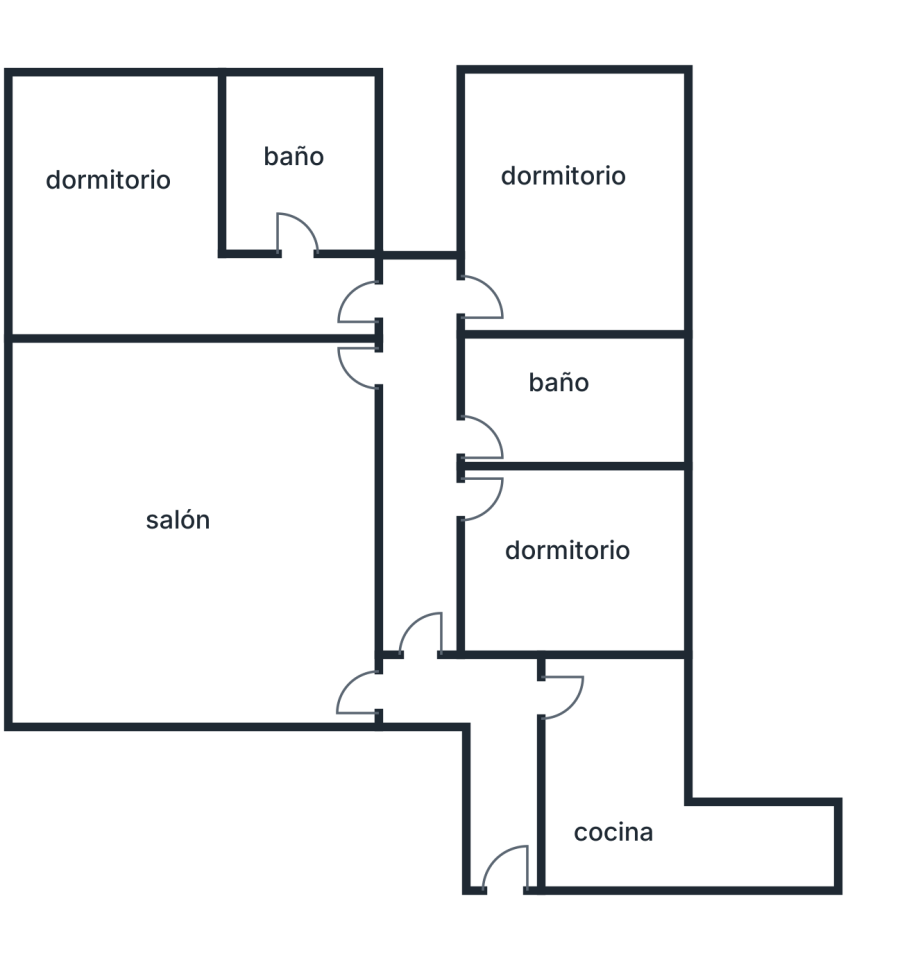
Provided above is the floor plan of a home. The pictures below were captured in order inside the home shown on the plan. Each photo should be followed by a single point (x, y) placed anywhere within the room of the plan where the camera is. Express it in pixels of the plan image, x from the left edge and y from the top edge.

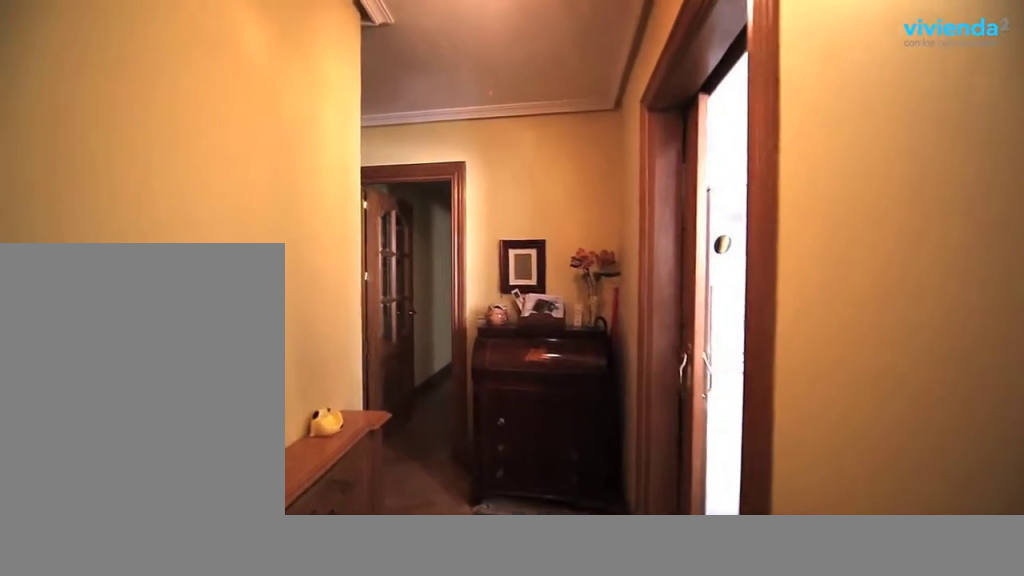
(477, 745)
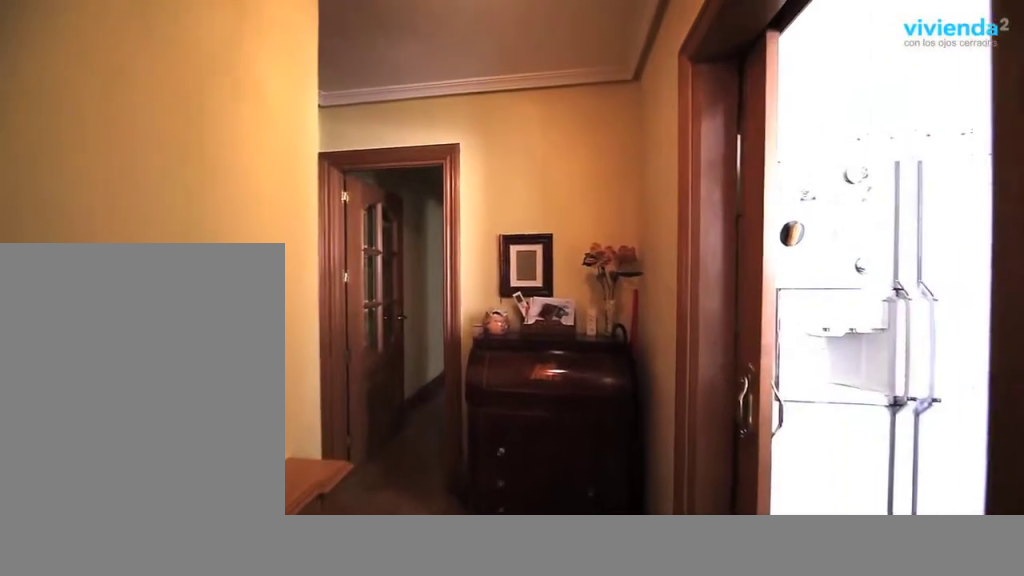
(494, 713)
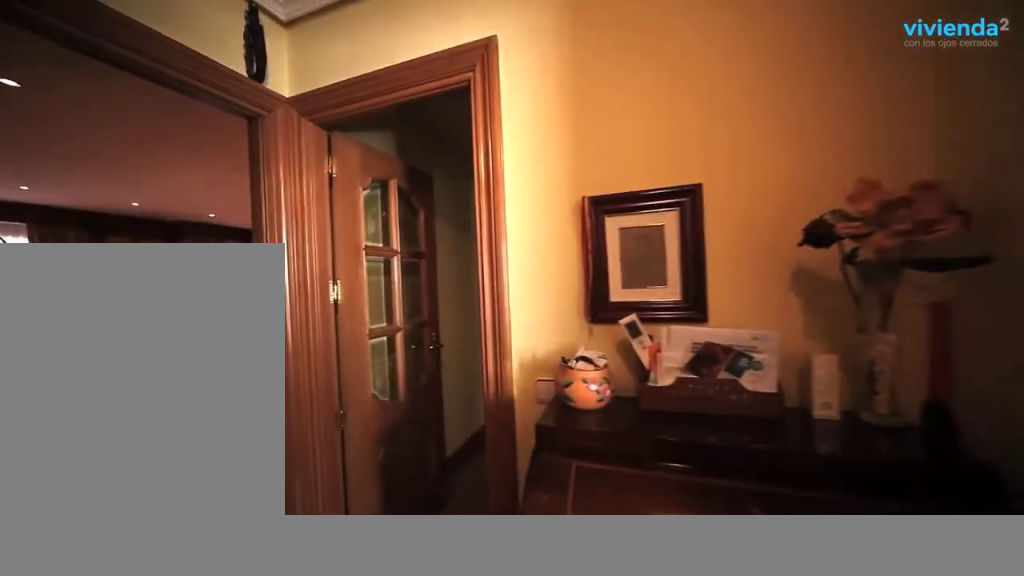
(498, 711)
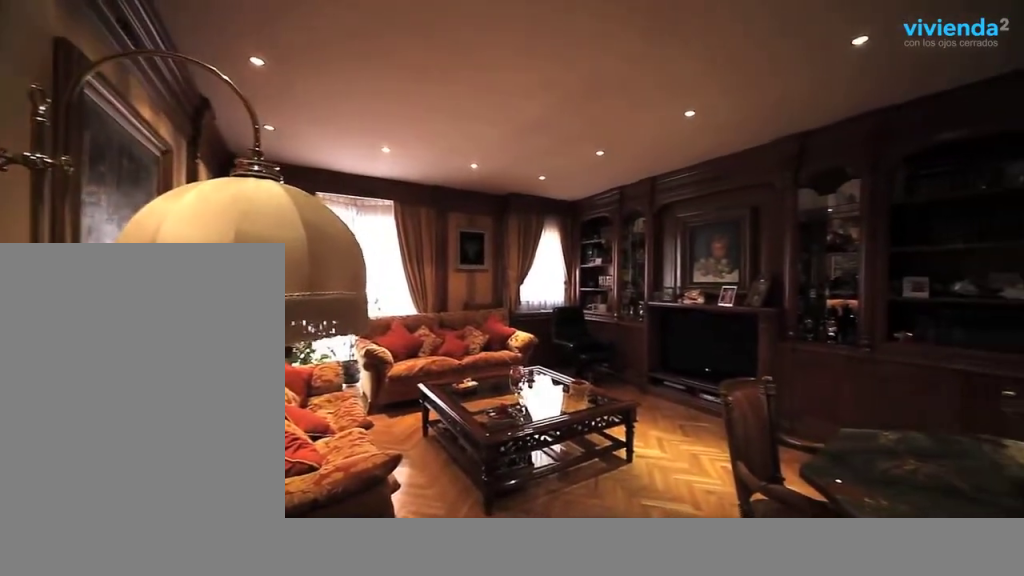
(229, 624)
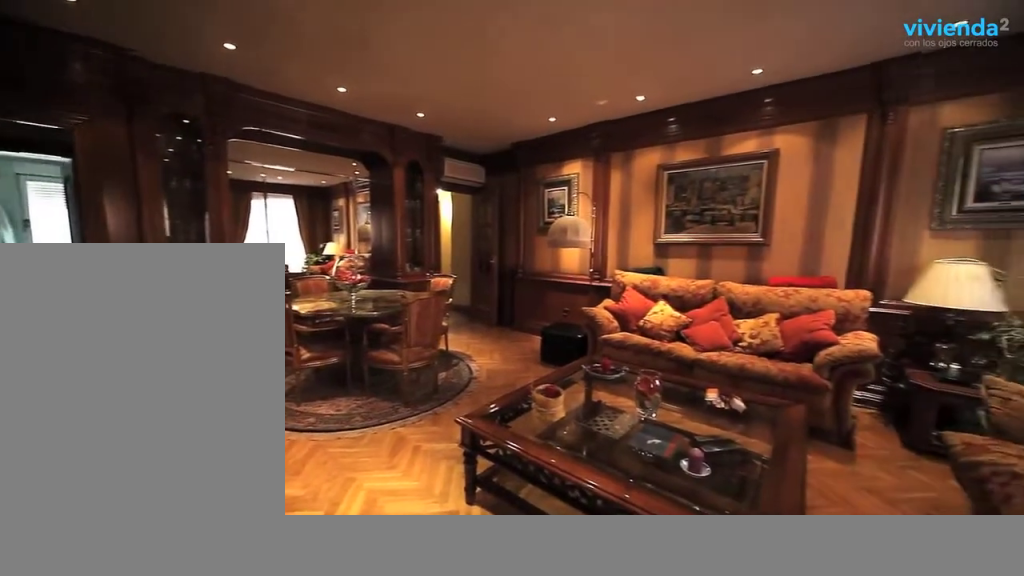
(229, 624)
